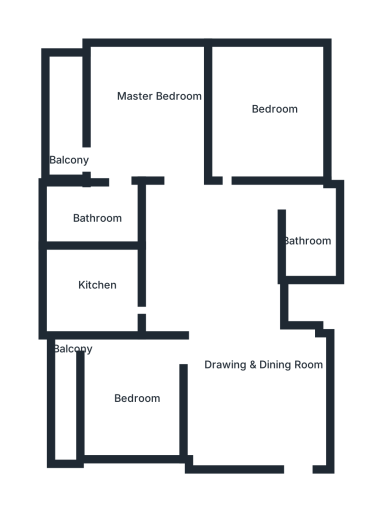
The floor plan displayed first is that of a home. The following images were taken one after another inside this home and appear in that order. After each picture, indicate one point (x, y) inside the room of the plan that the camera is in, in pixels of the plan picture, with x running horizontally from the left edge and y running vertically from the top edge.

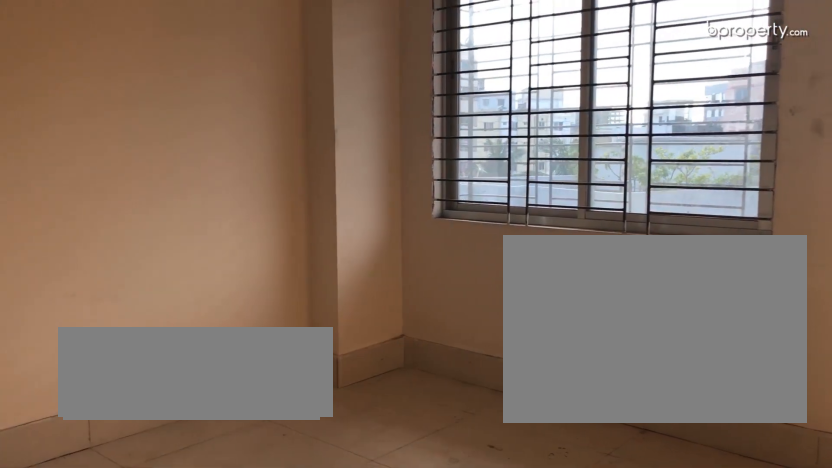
(140, 395)
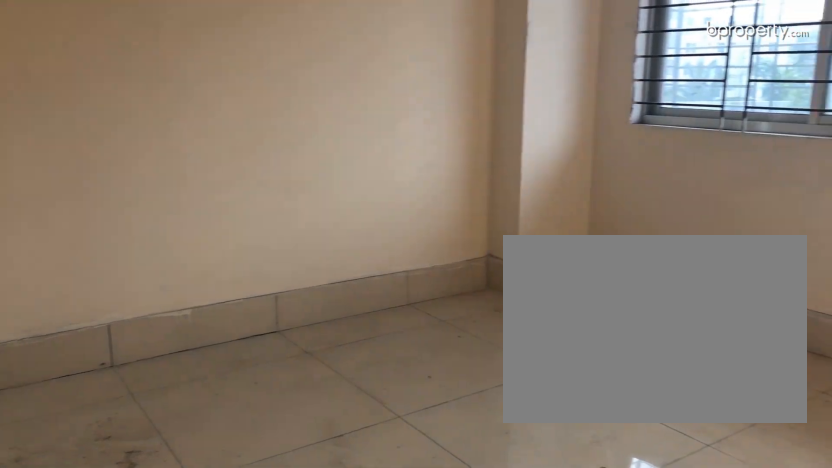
(140, 395)
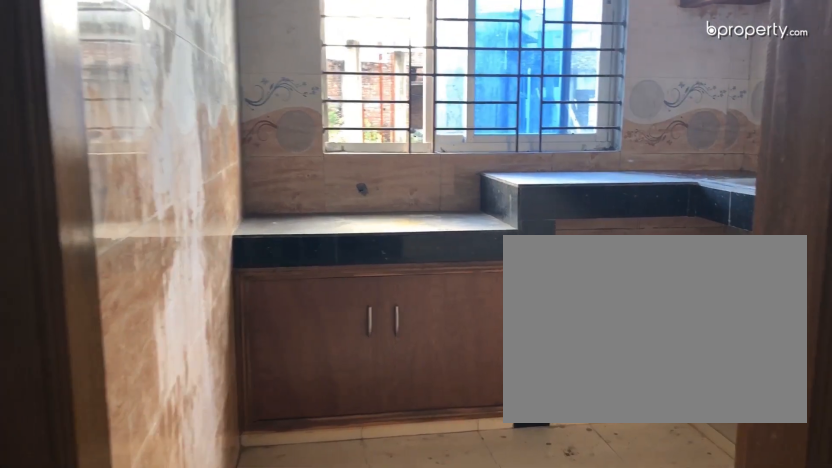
(95, 283)
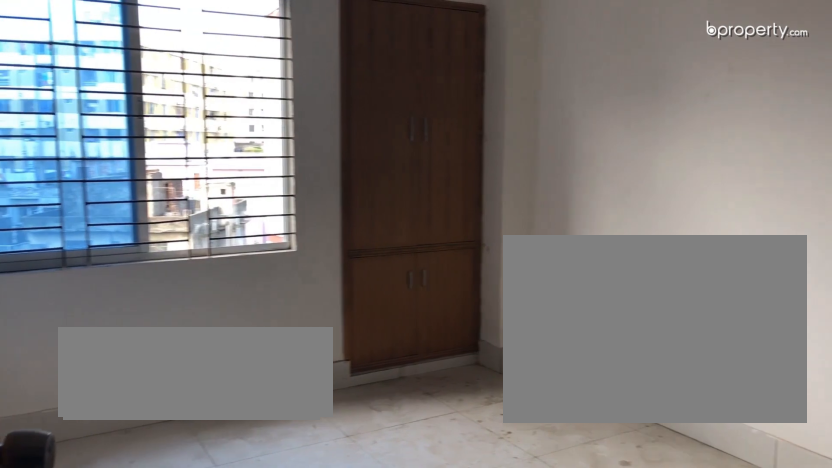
(266, 115)
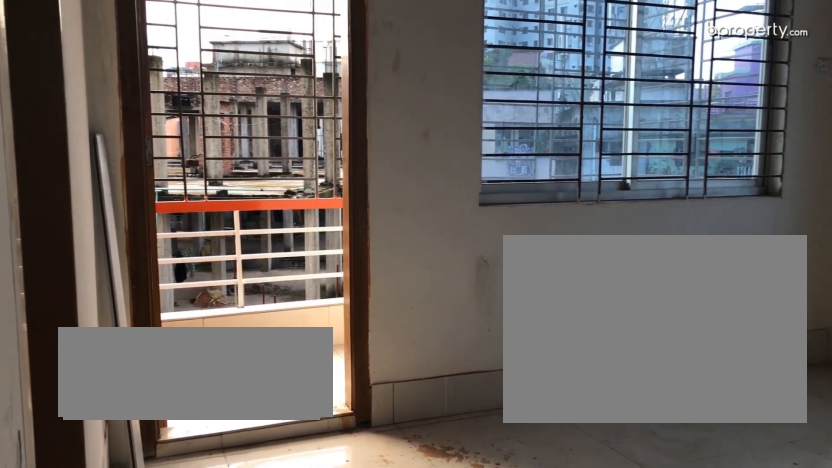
(145, 119)
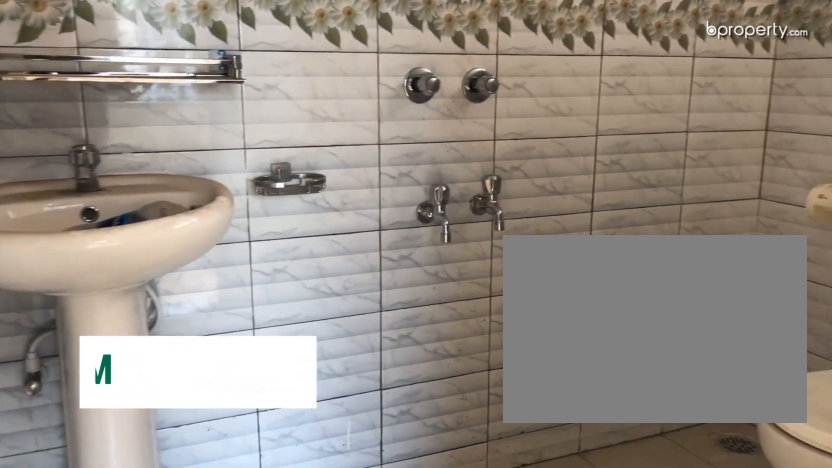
(100, 215)
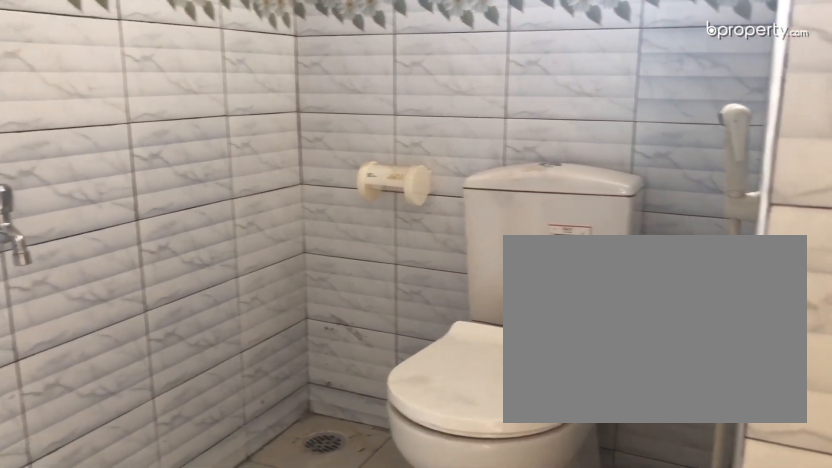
(100, 215)
